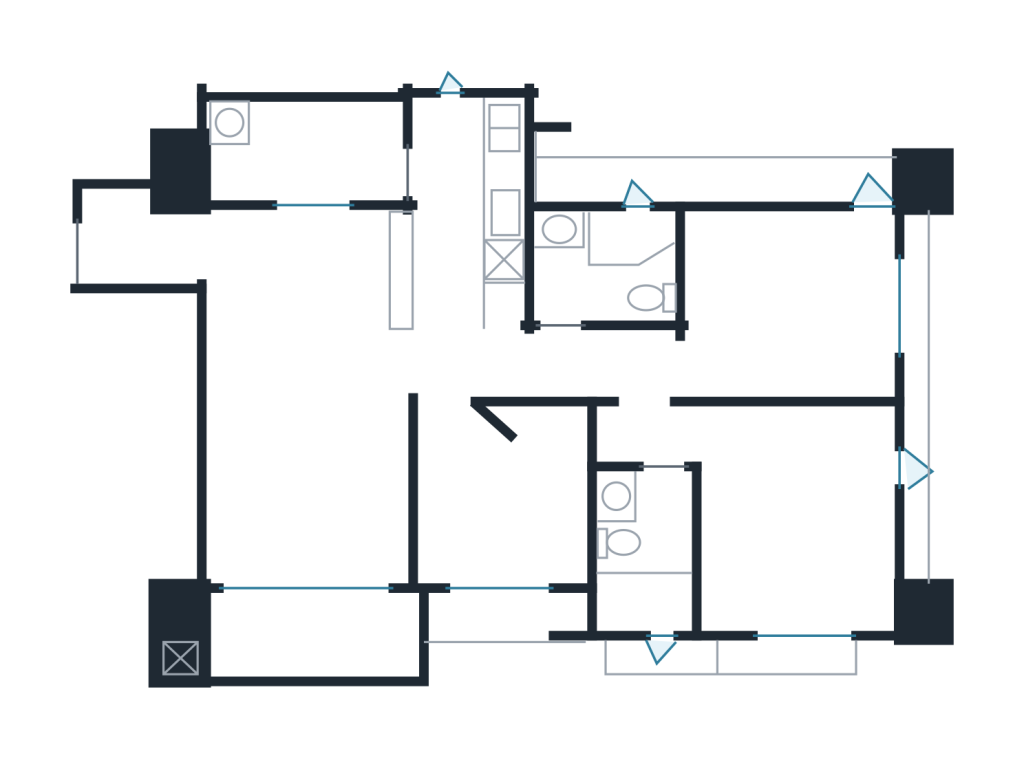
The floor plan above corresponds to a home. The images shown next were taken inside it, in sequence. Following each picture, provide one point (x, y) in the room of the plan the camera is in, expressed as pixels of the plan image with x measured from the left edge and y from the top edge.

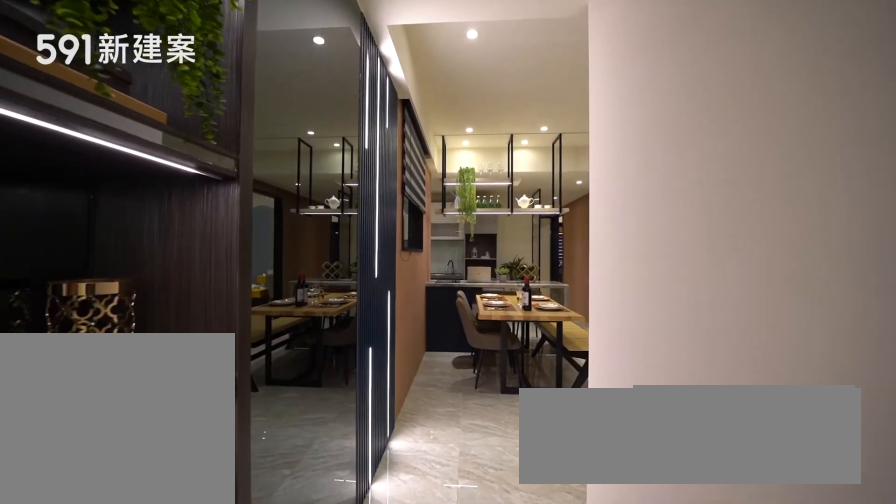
(142, 232)
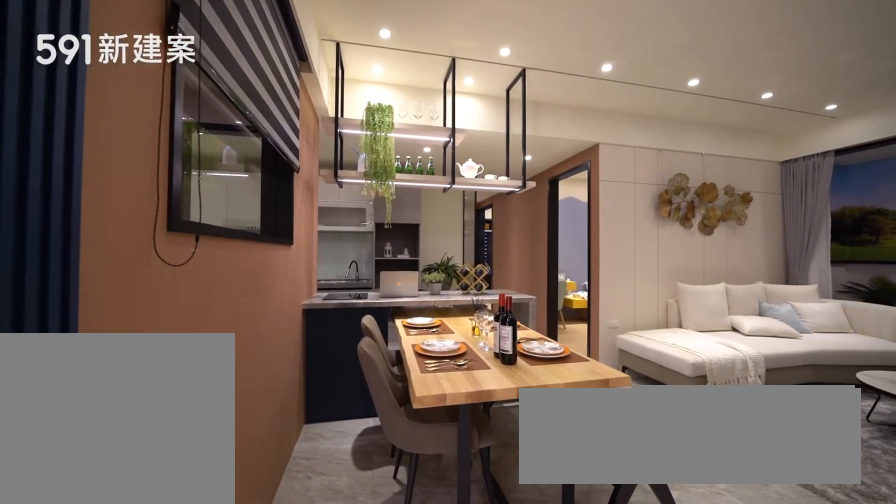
(316, 276)
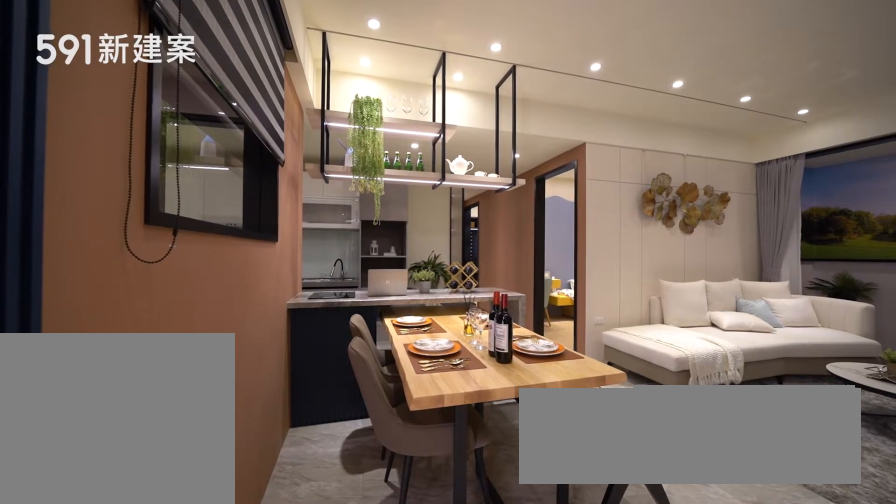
(316, 276)
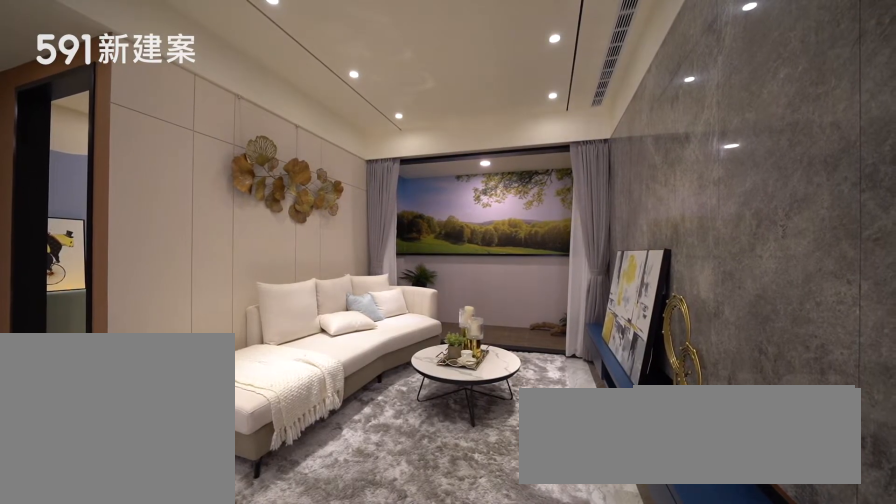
(311, 474)
